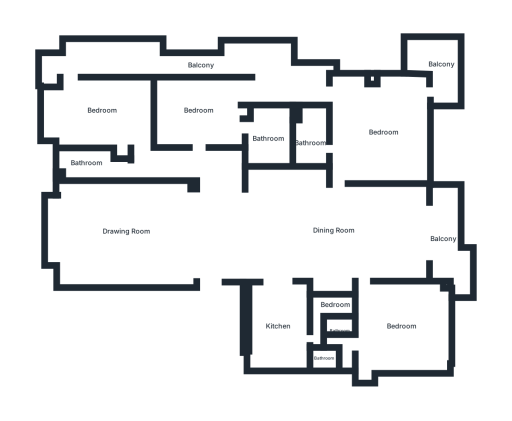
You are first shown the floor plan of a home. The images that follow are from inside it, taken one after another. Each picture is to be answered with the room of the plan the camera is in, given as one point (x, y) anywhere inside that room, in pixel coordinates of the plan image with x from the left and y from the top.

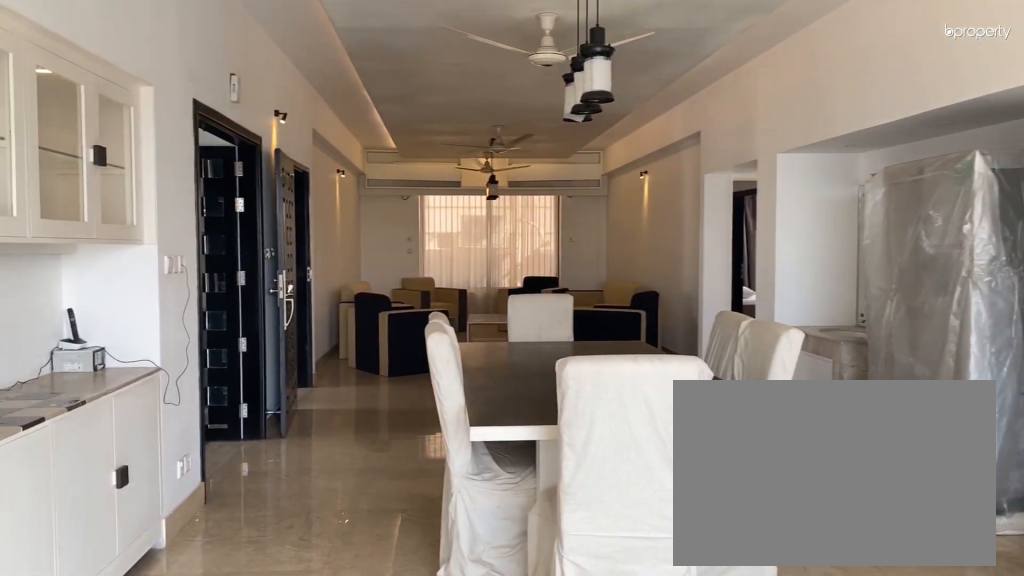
(331, 230)
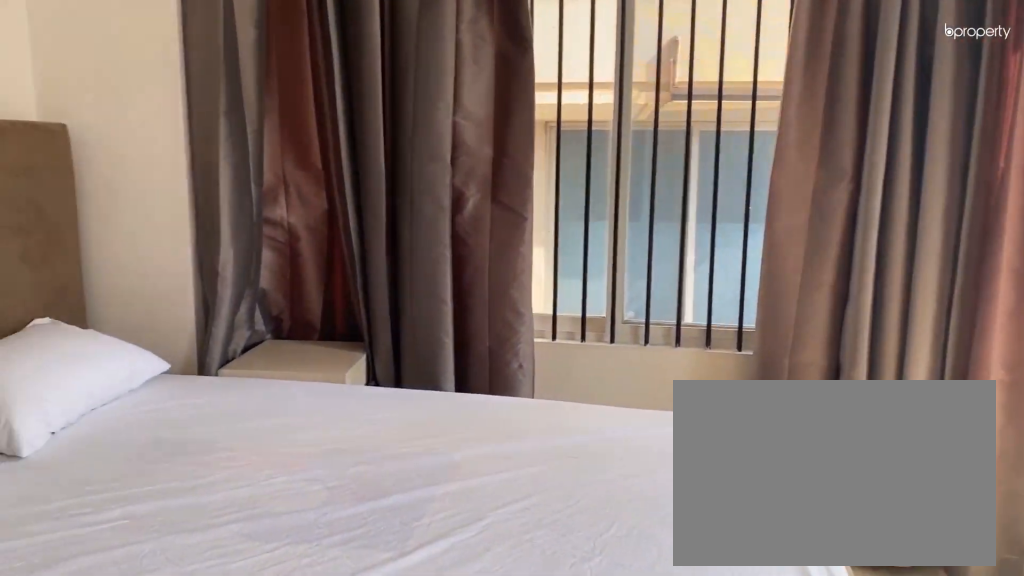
(101, 112)
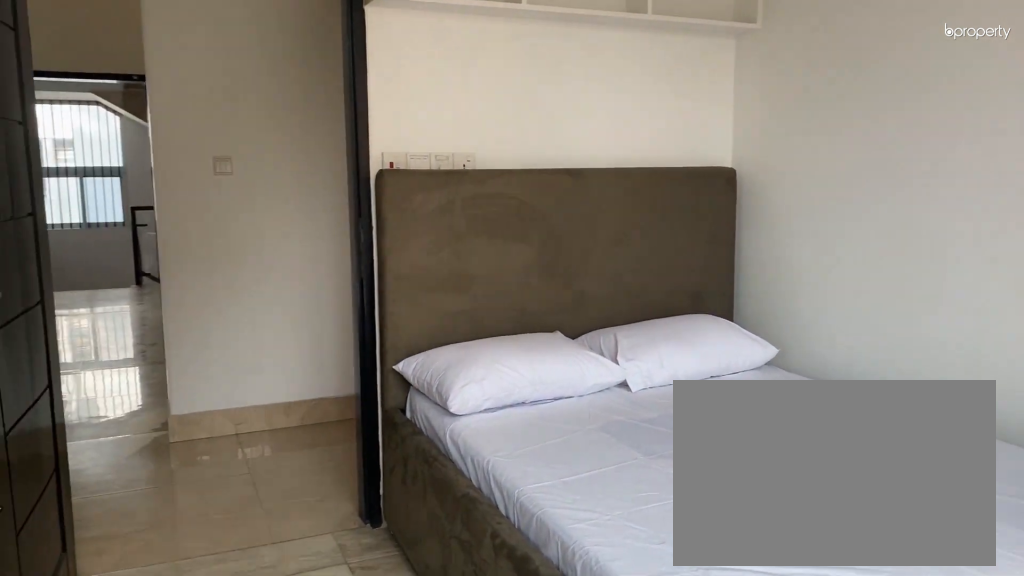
(197, 110)
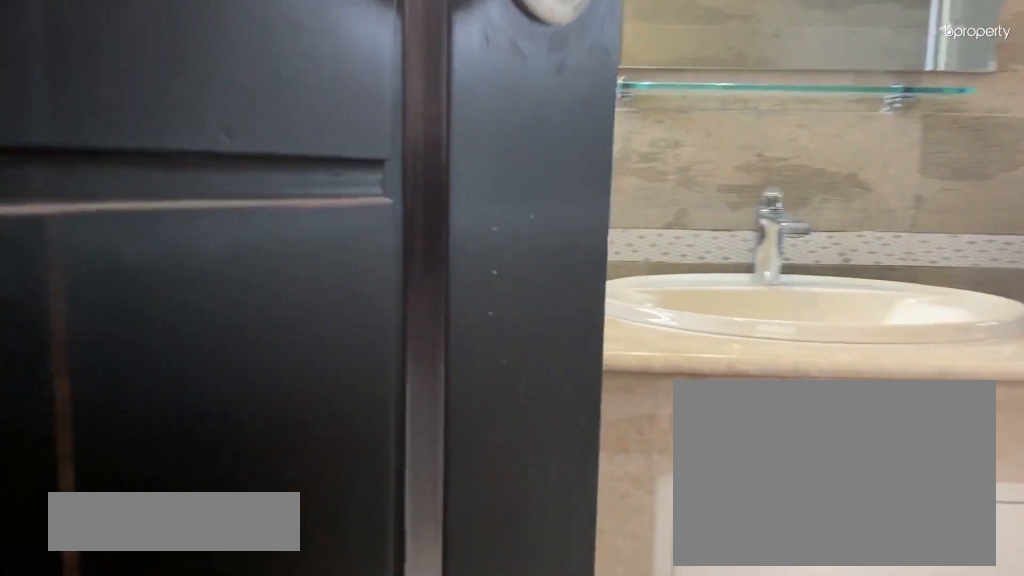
(267, 139)
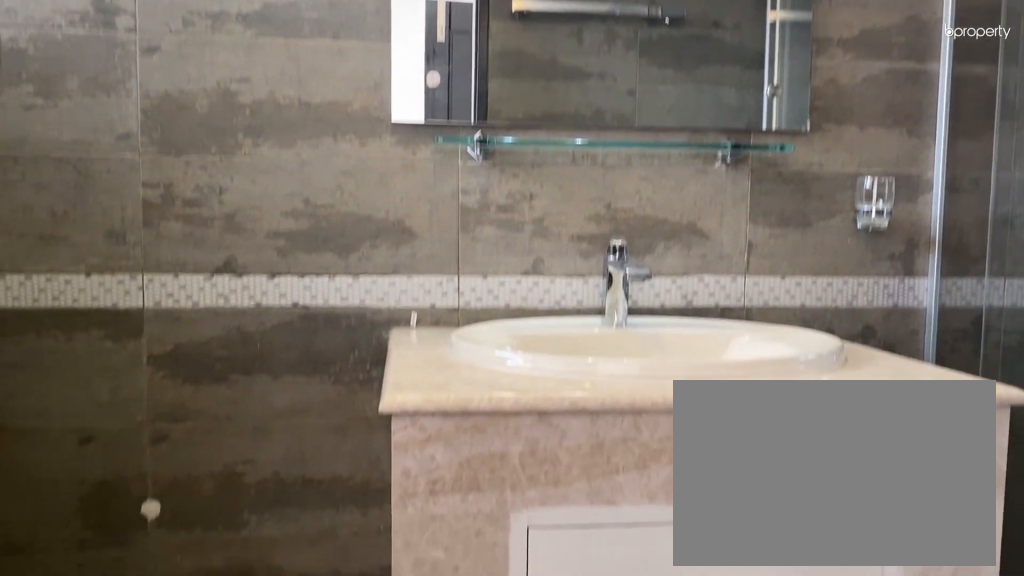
(267, 139)
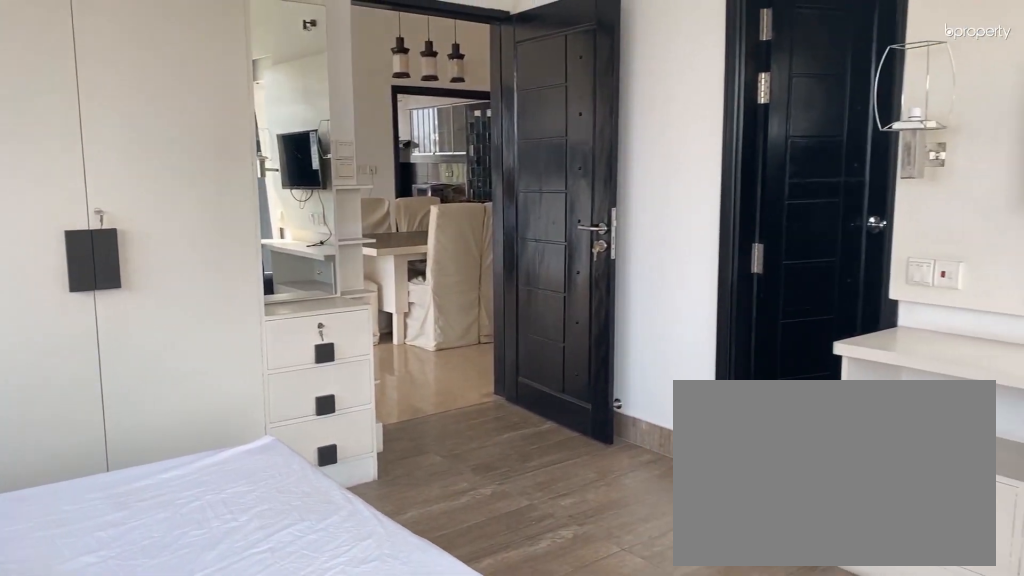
(377, 134)
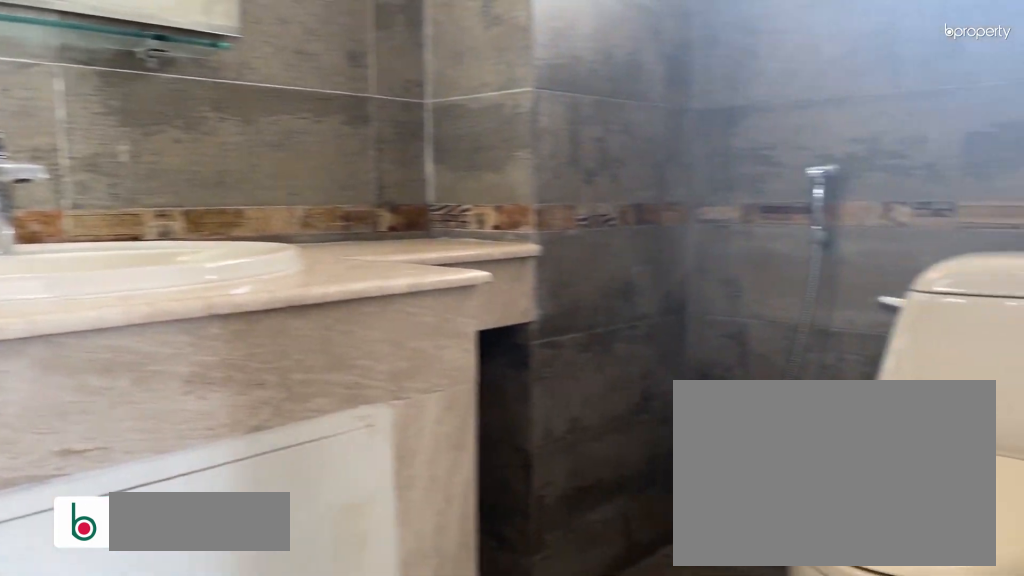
(307, 142)
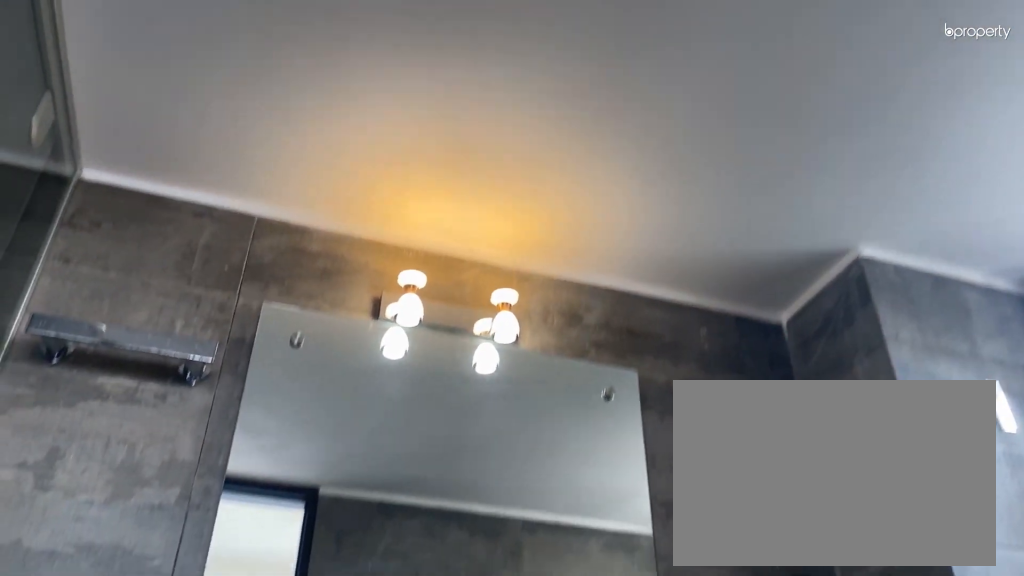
(307, 142)
